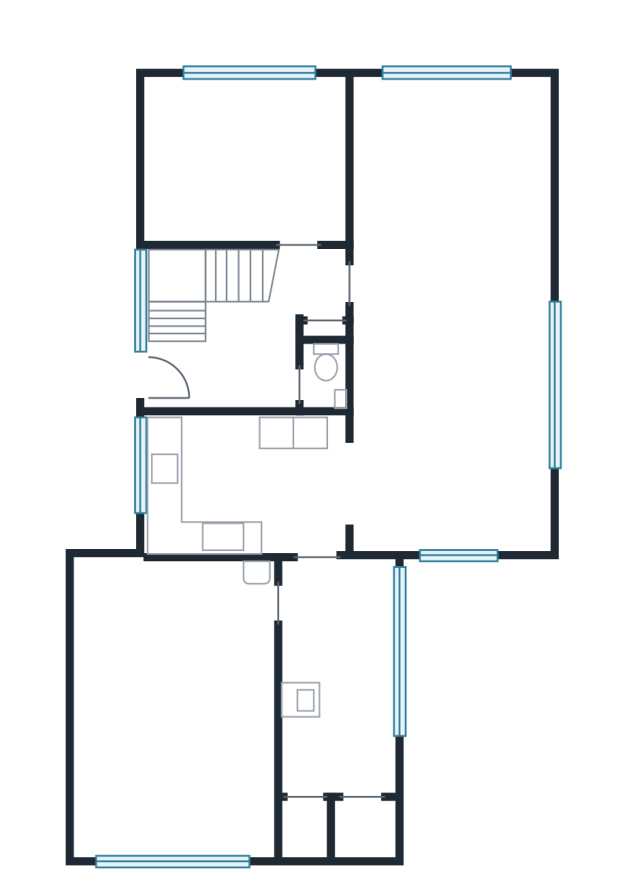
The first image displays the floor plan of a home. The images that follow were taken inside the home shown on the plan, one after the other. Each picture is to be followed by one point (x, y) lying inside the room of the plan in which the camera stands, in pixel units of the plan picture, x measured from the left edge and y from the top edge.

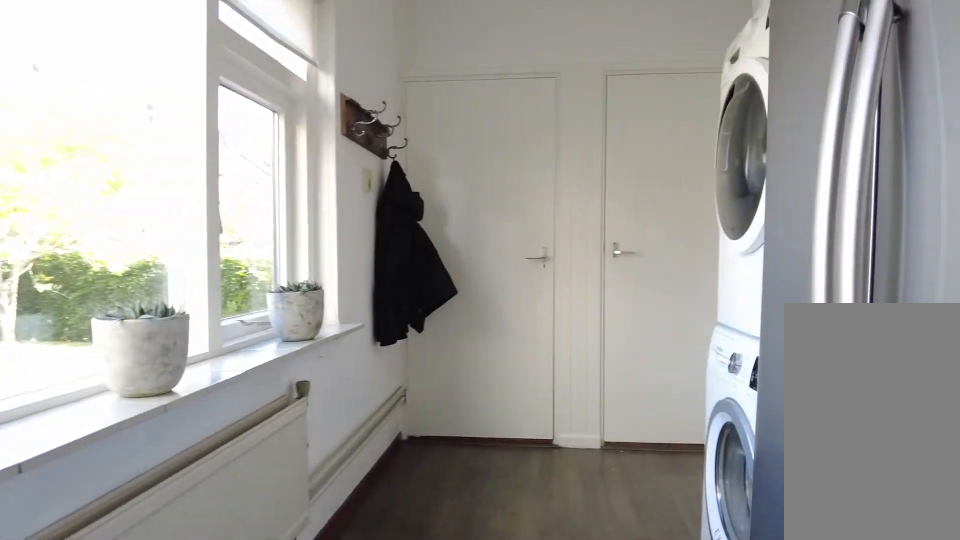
(339, 678)
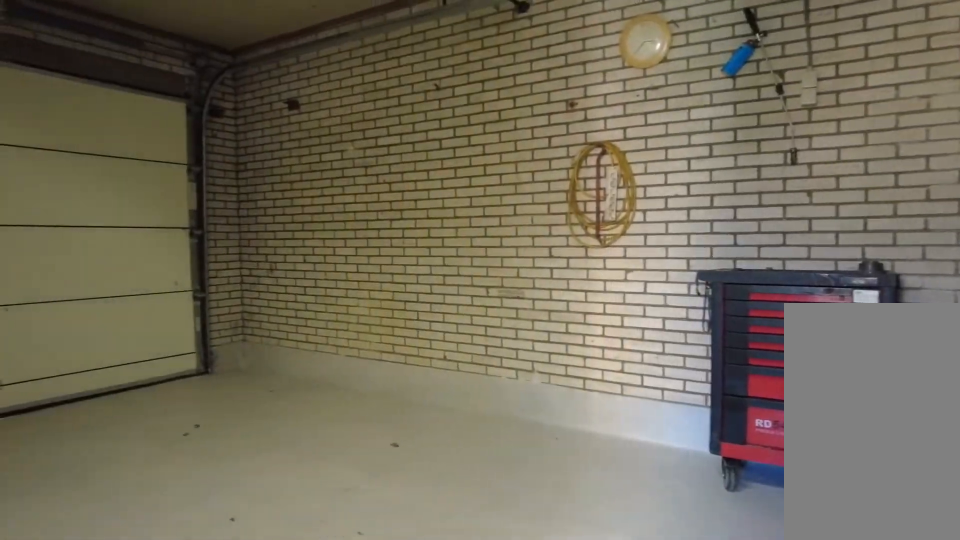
(174, 710)
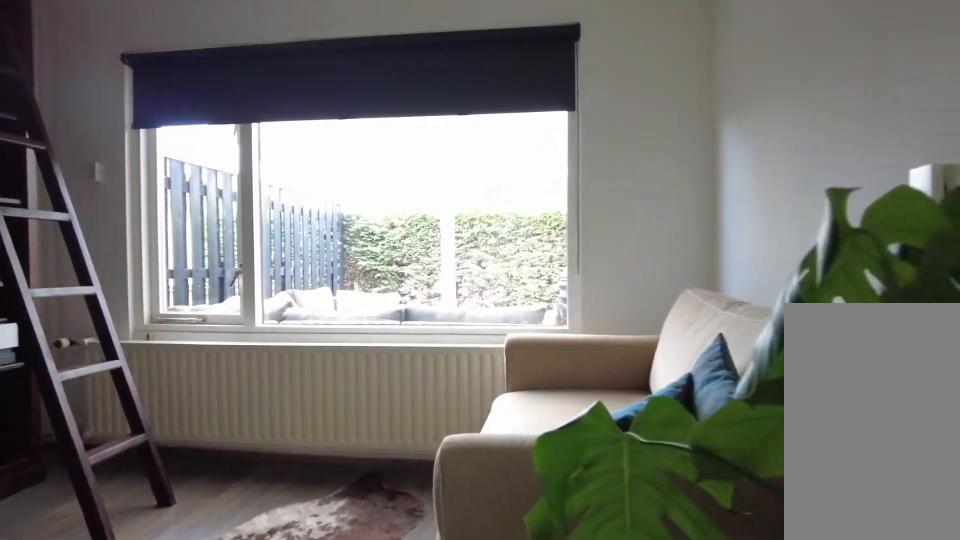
(248, 162)
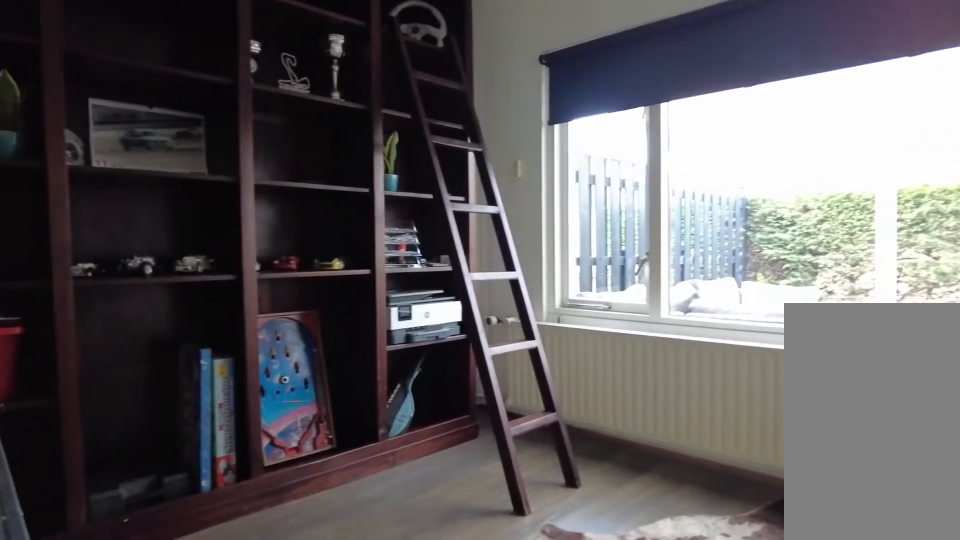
(248, 162)
